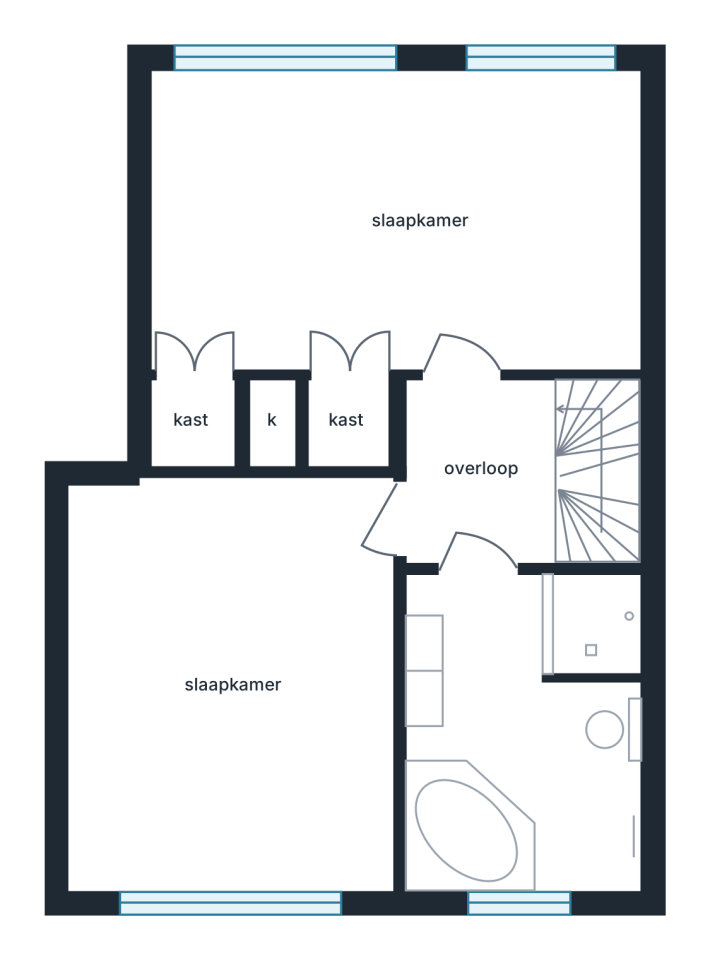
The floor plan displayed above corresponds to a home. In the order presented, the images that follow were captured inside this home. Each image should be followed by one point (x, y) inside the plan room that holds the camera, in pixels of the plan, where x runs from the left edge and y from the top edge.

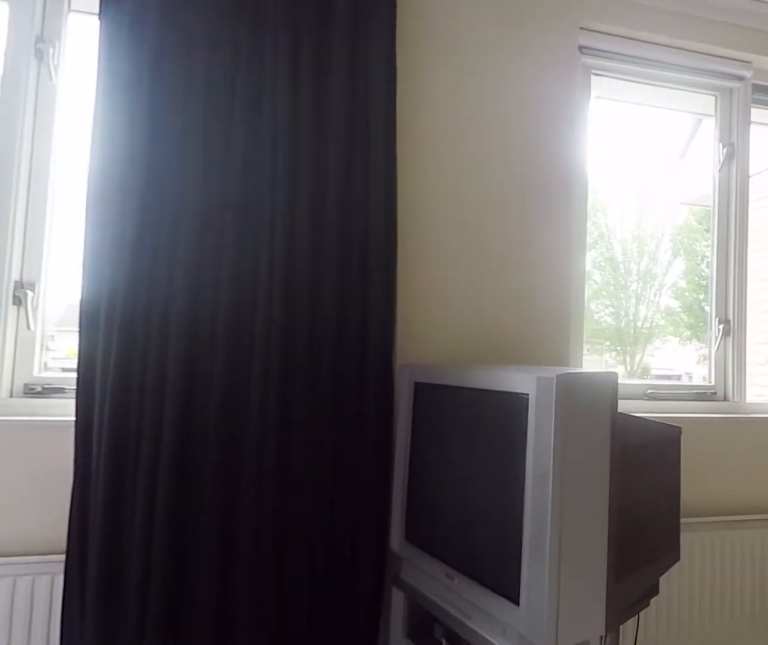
(398, 219)
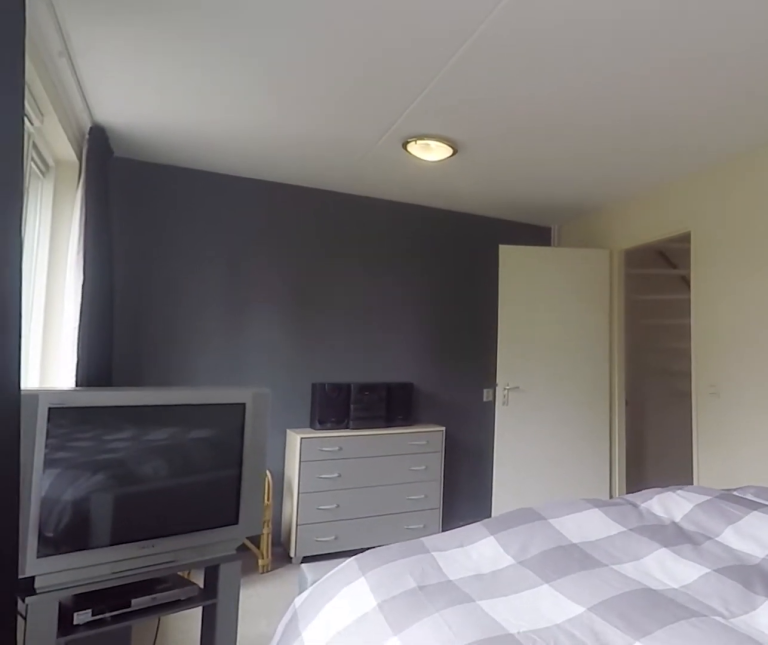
(398, 219)
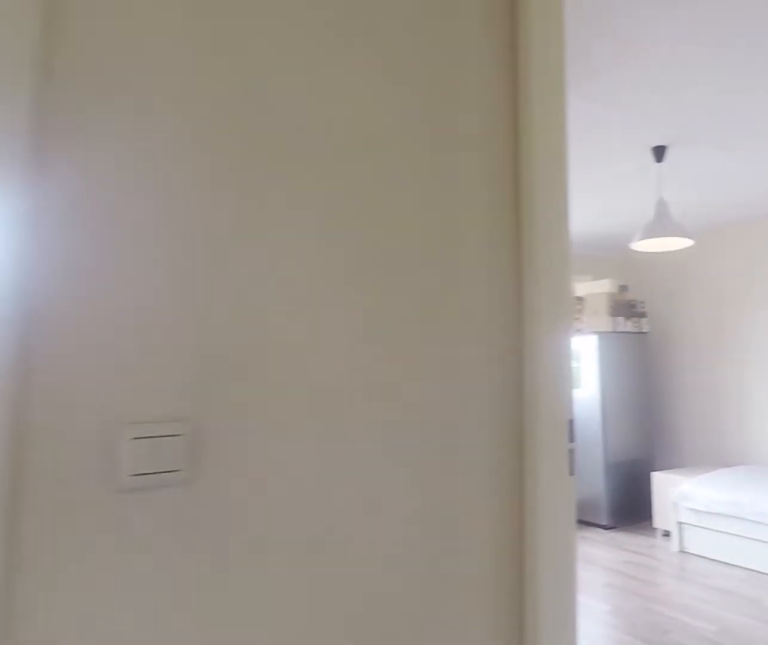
(481, 474)
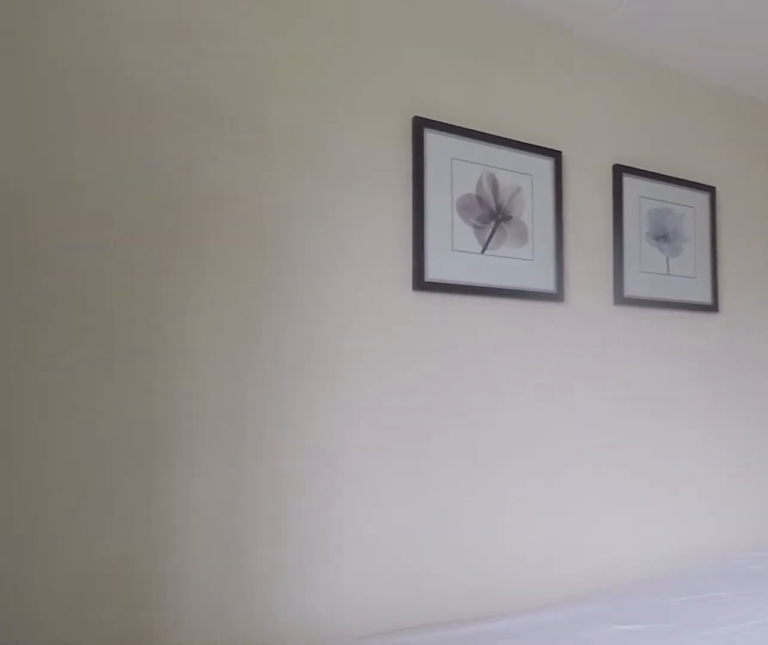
(232, 688)
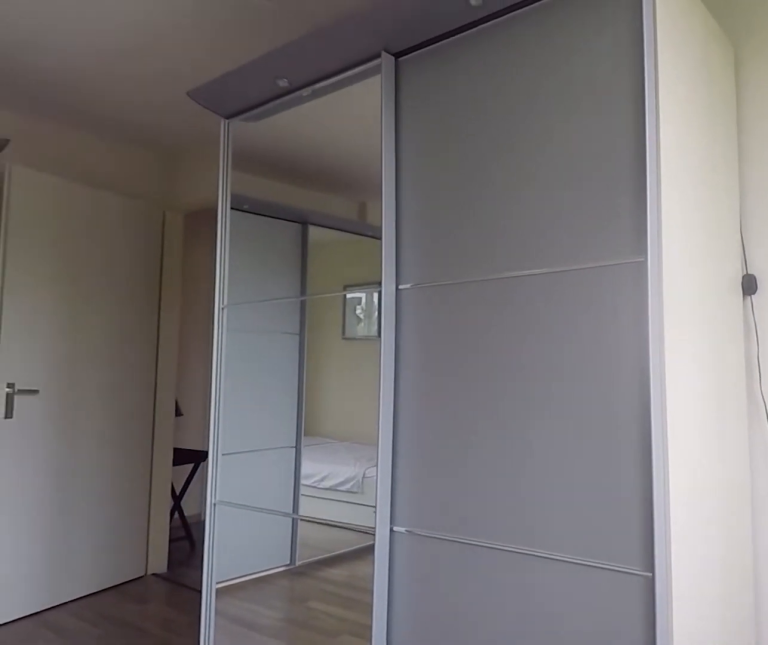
(232, 688)
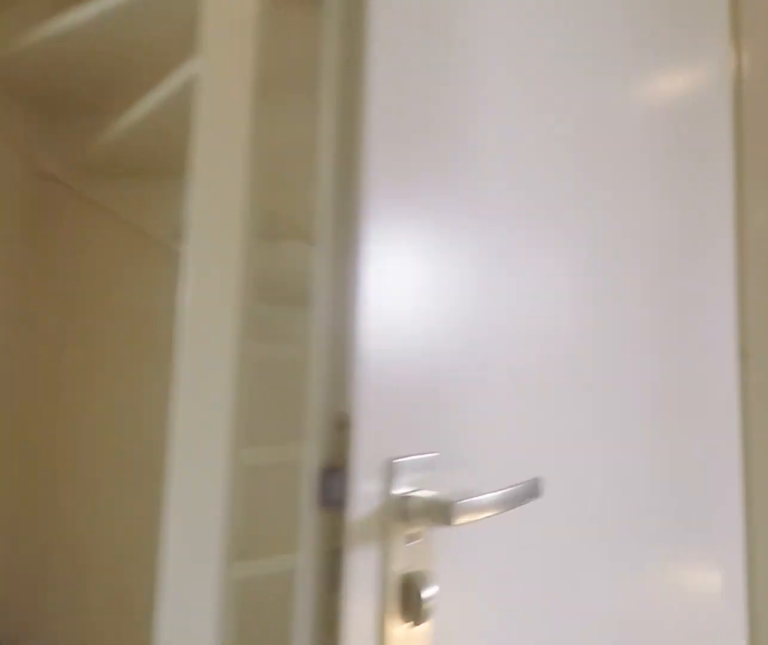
(481, 474)
